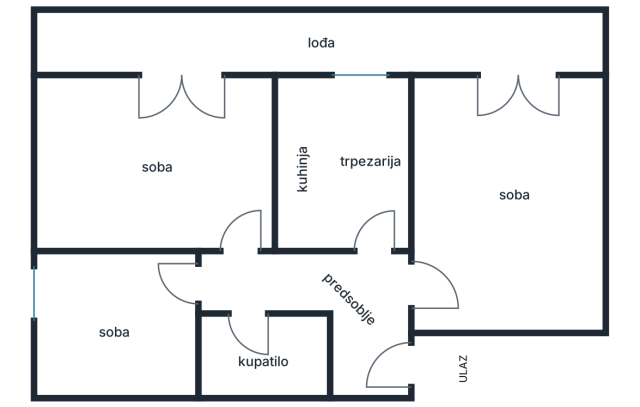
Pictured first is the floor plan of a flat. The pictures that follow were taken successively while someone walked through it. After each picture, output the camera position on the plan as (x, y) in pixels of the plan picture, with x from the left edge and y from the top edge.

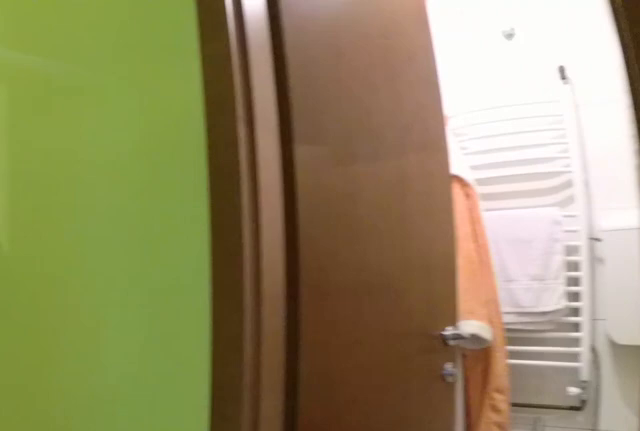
(226, 267)
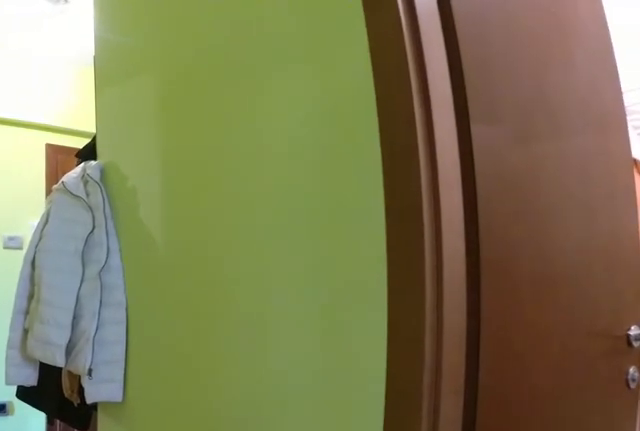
(238, 283)
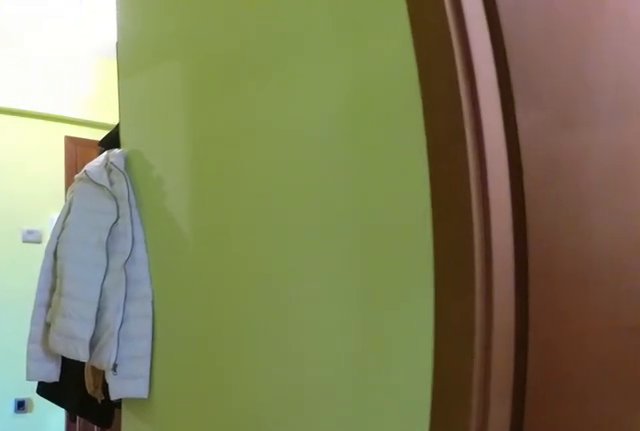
(246, 283)
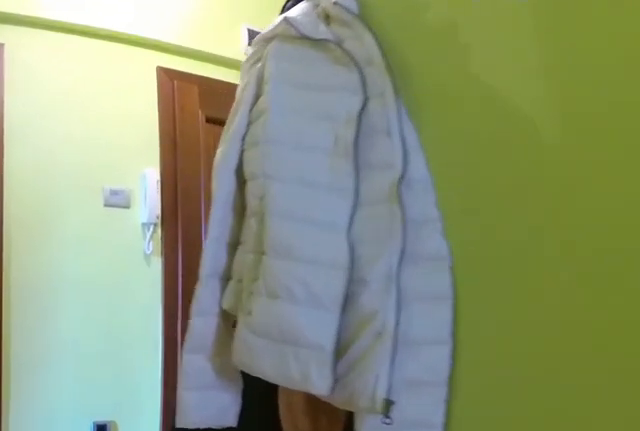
(289, 282)
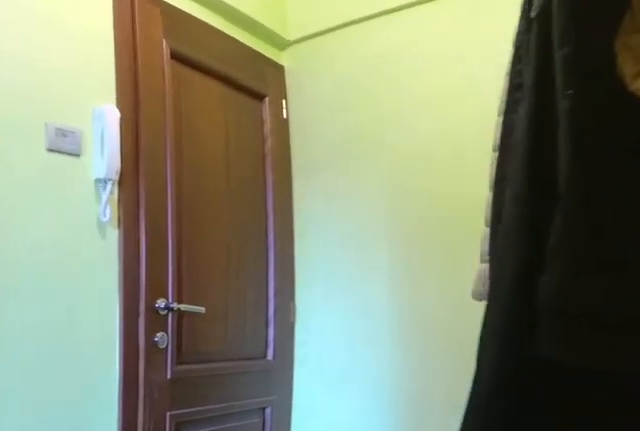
(314, 281)
